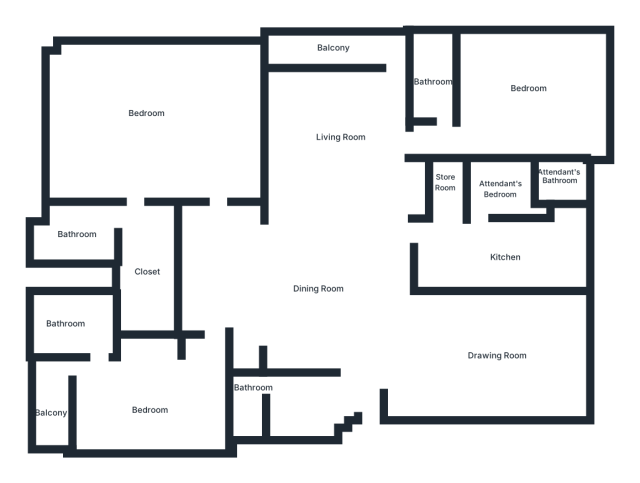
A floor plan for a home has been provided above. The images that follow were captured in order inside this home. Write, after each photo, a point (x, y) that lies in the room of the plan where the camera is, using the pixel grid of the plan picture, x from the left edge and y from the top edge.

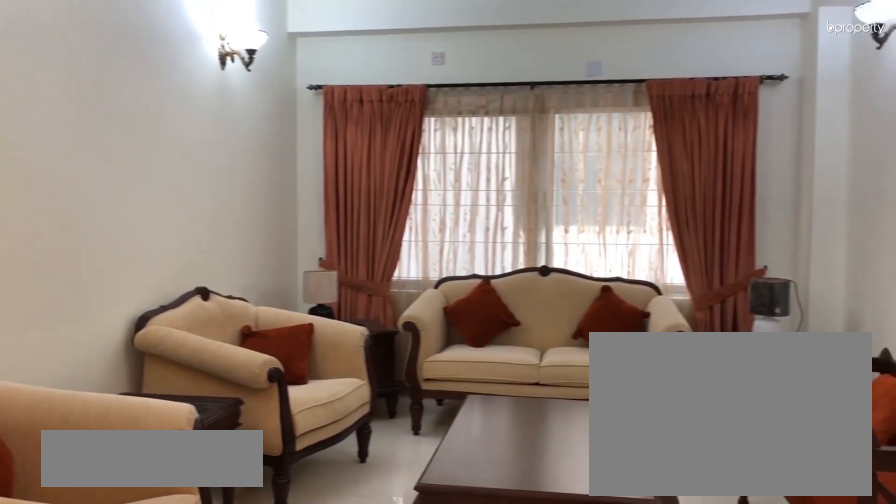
(492, 355)
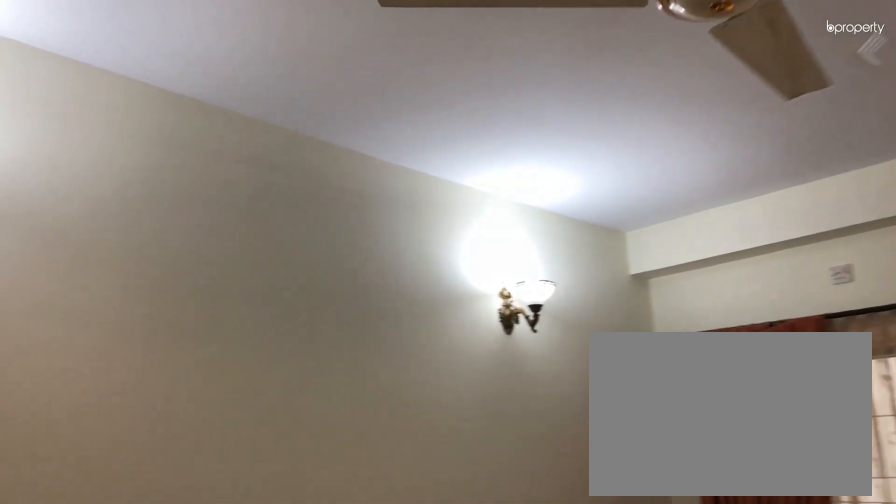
(482, 349)
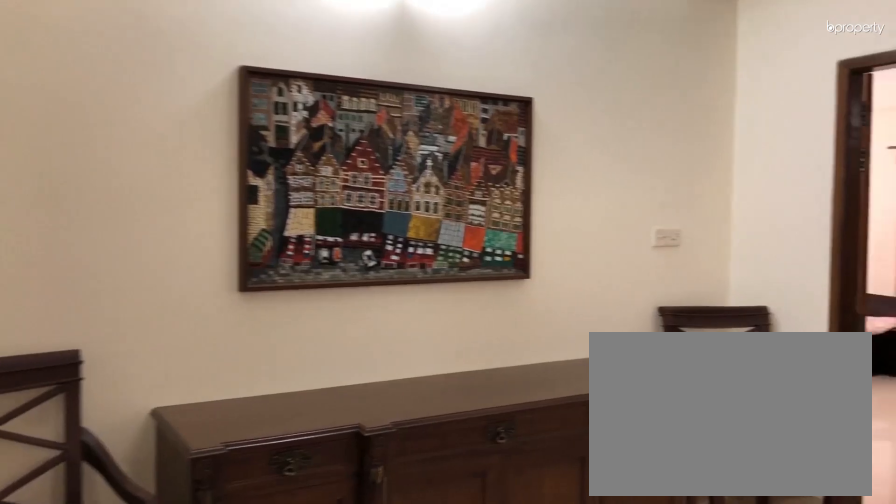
(272, 282)
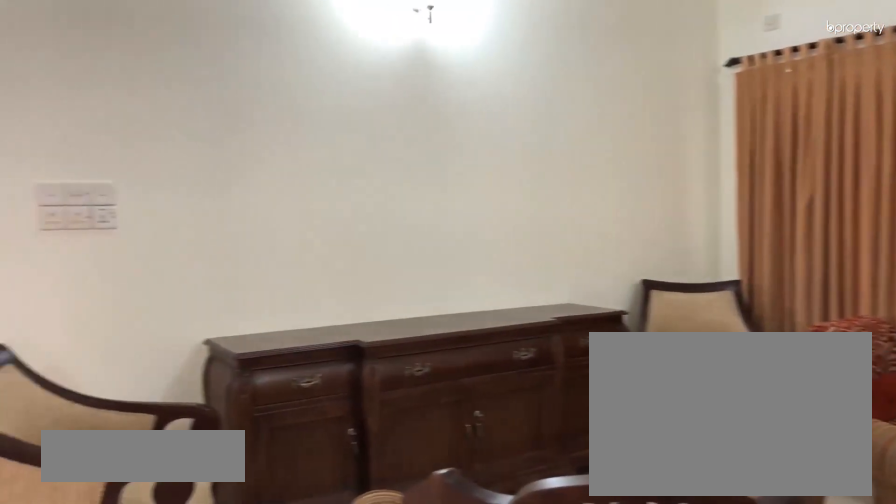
(339, 154)
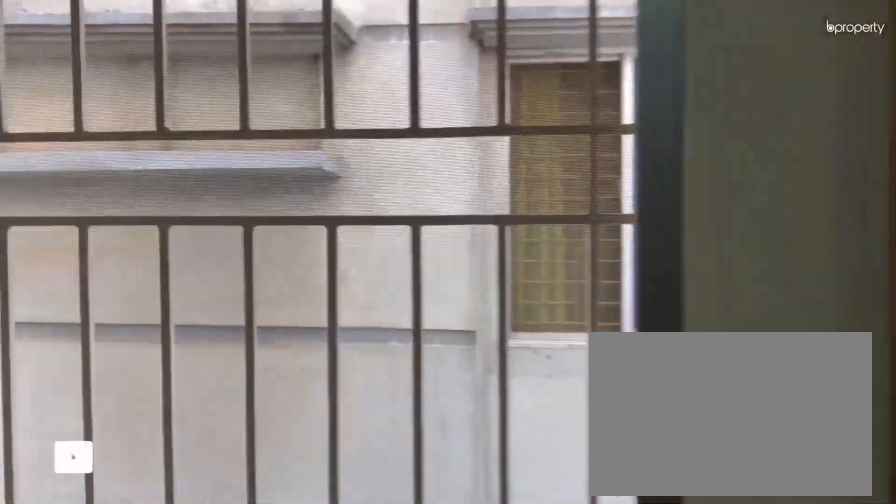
(355, 46)
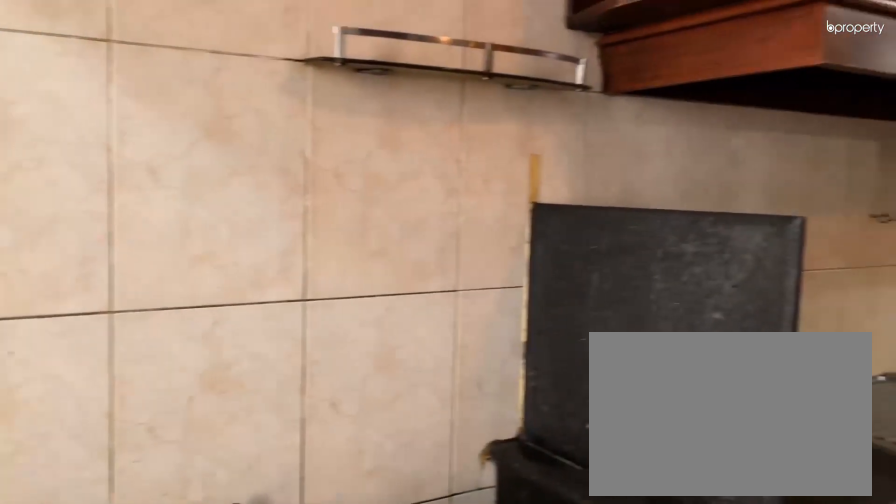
(500, 259)
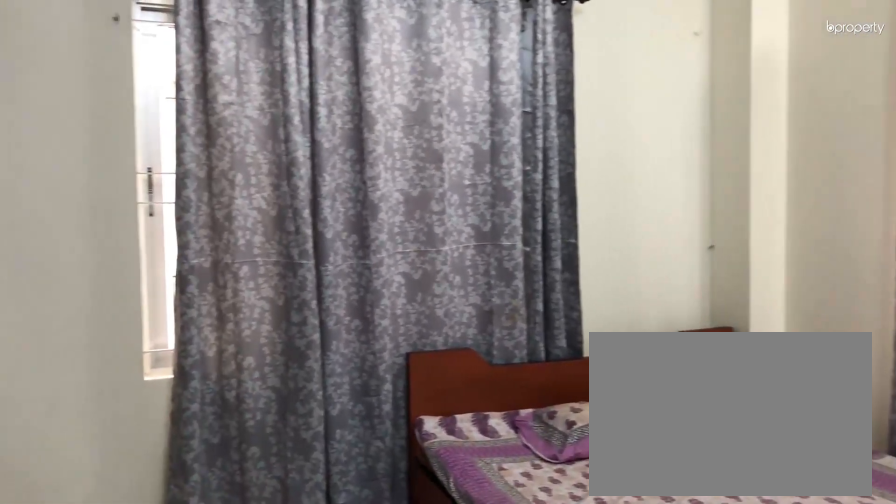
(516, 96)
